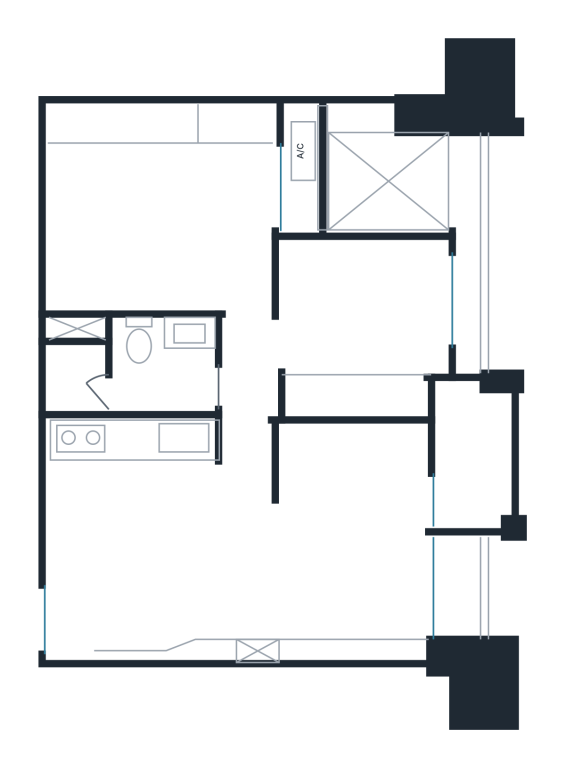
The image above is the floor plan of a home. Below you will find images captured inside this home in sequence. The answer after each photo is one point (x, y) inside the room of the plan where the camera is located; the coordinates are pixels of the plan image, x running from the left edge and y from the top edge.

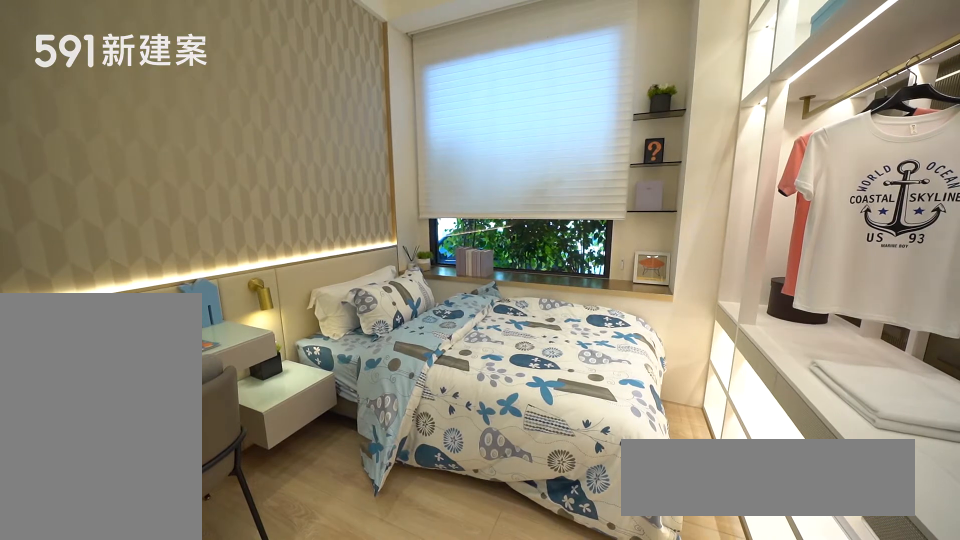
(368, 326)
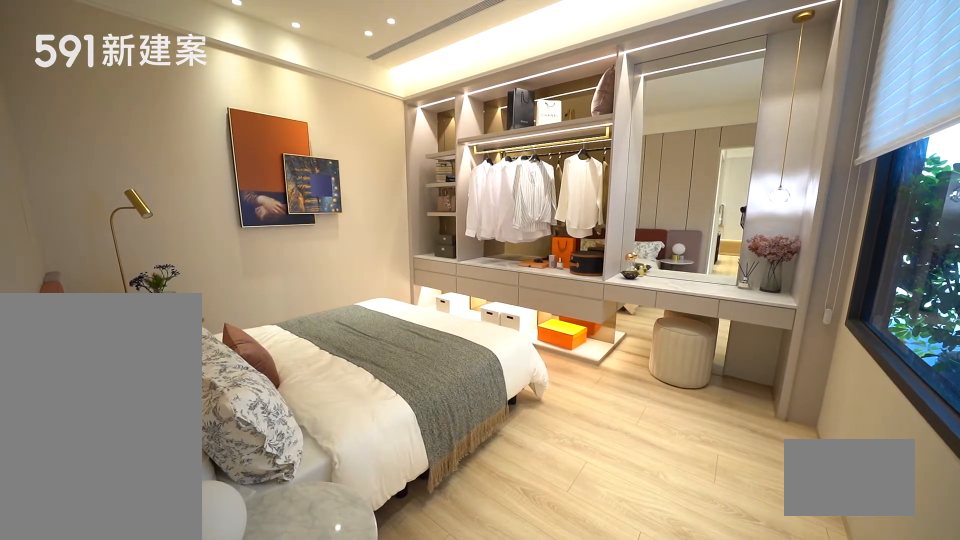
(159, 205)
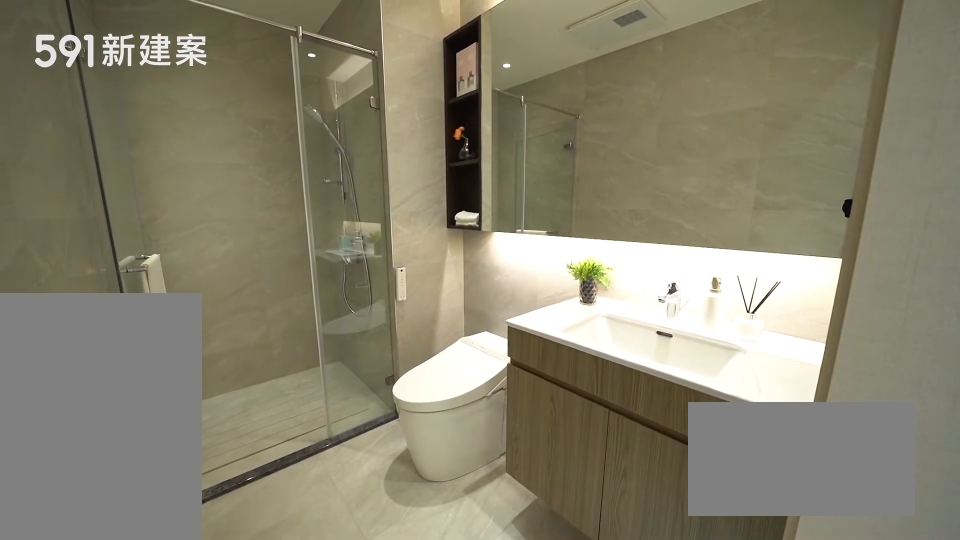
(125, 365)
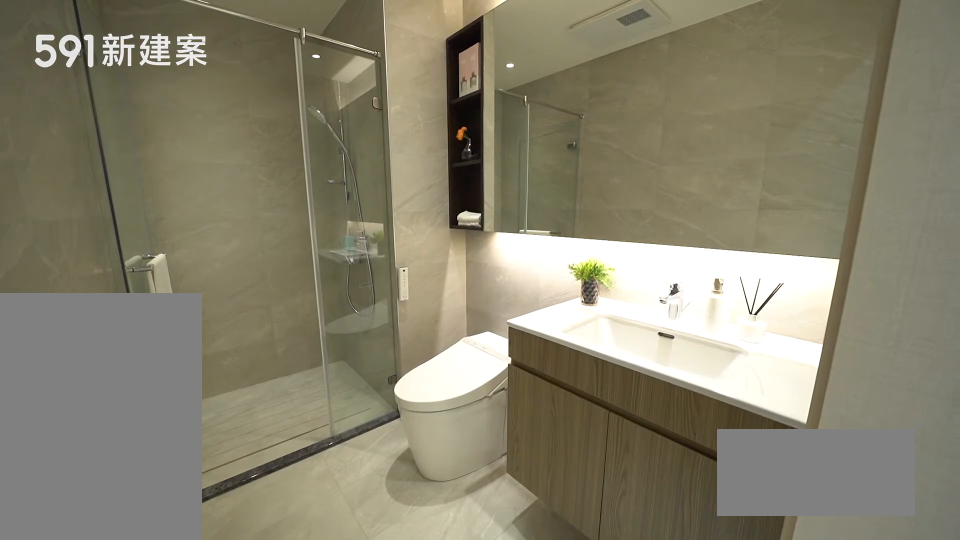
(125, 365)
